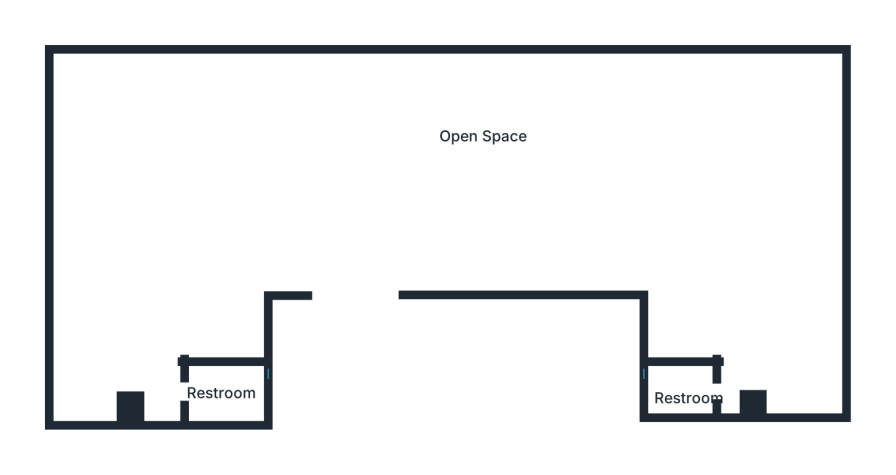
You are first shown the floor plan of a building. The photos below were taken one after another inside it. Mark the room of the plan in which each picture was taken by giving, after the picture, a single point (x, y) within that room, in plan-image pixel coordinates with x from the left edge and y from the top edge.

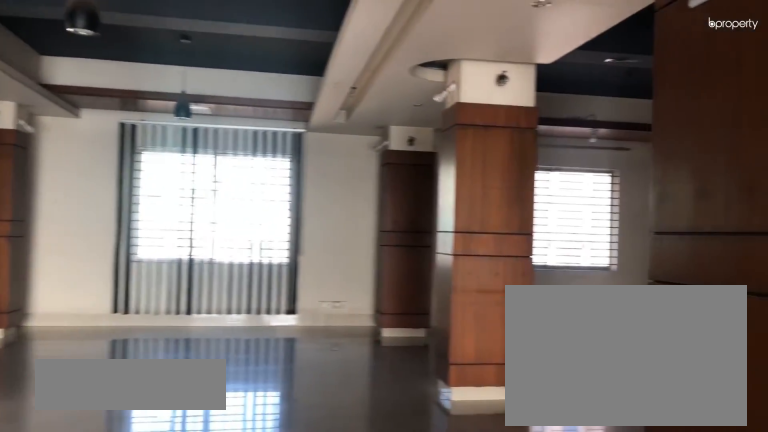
(475, 153)
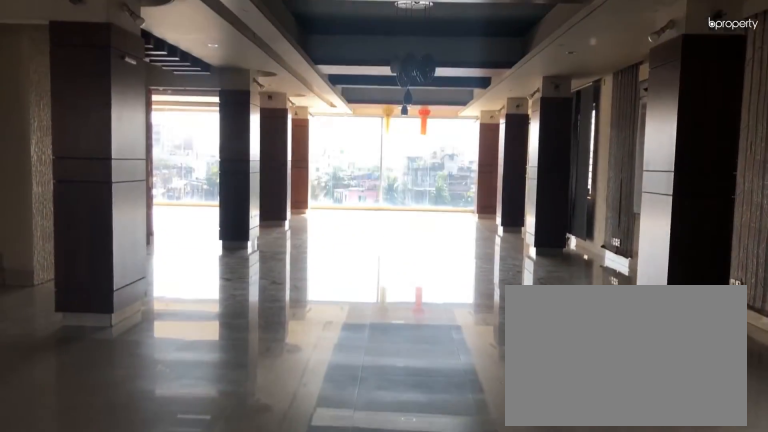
(475, 153)
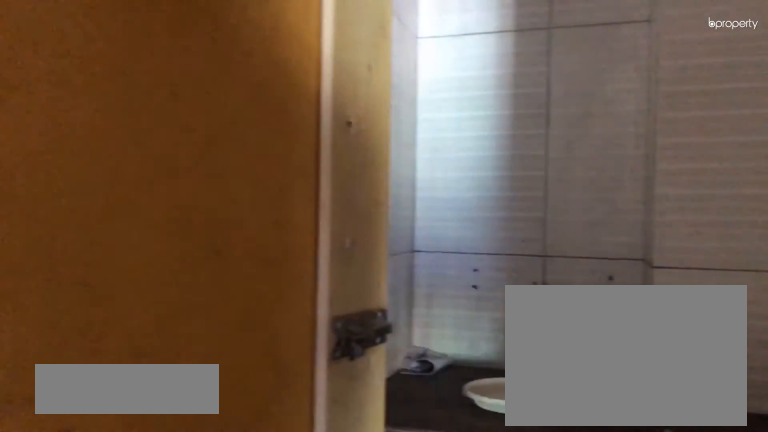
(226, 395)
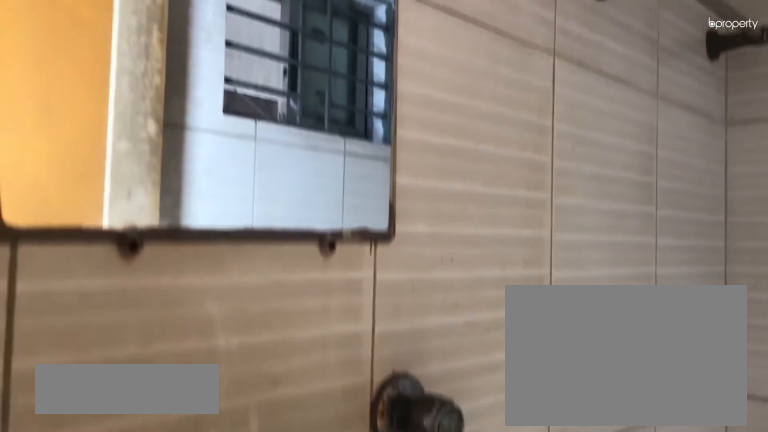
(689, 395)
